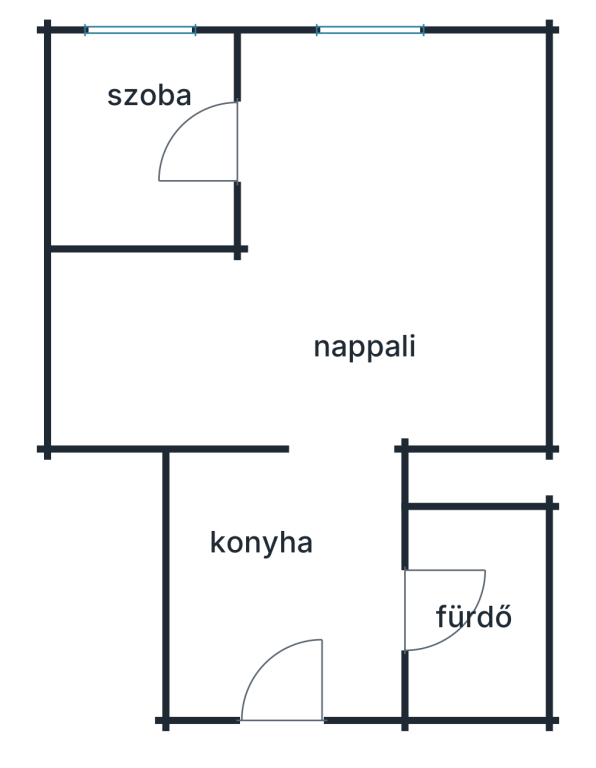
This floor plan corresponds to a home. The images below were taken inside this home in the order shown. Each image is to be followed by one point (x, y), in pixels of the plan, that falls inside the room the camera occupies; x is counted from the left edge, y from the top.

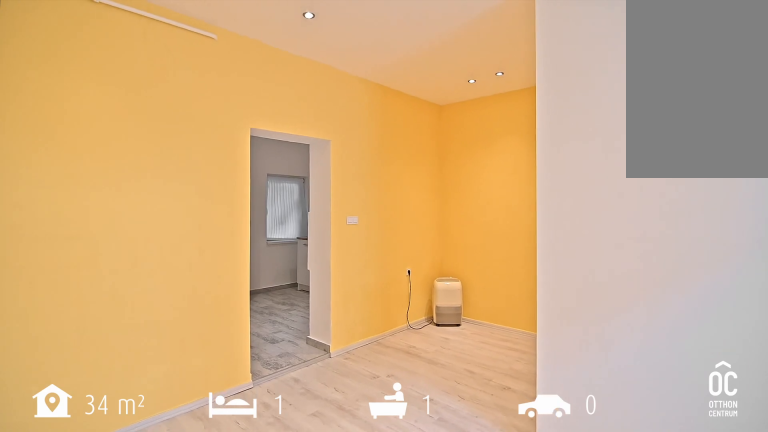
(374, 282)
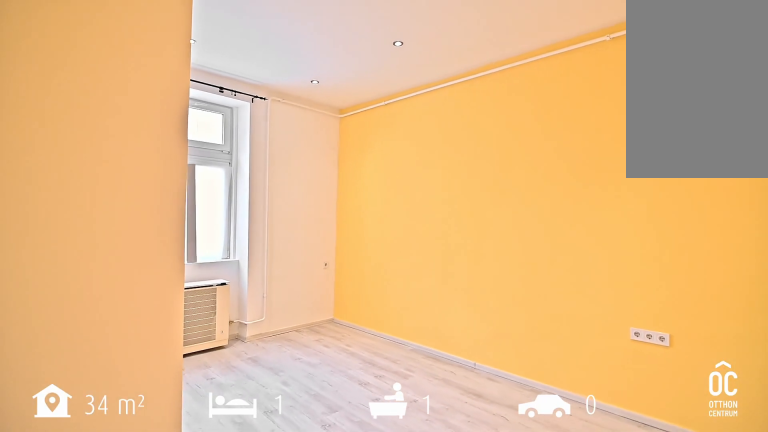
(374, 282)
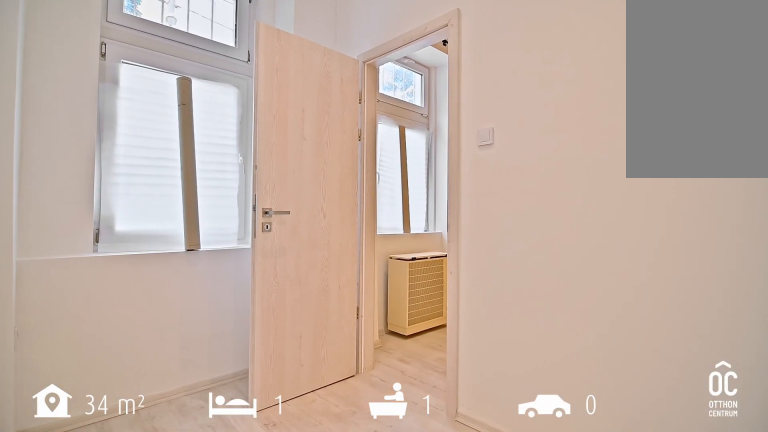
(140, 139)
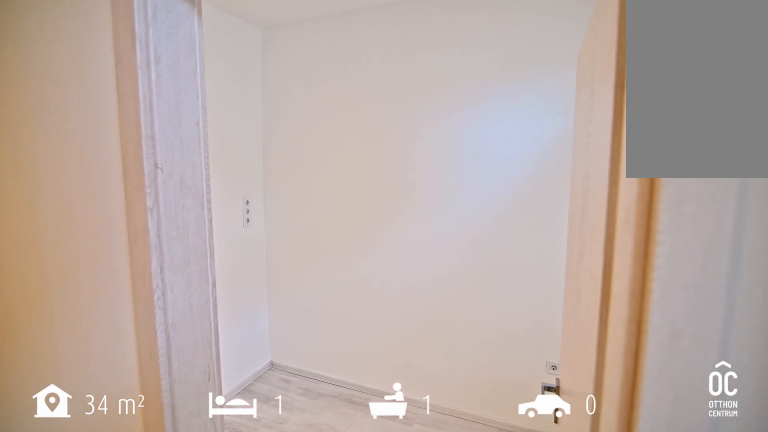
(140, 139)
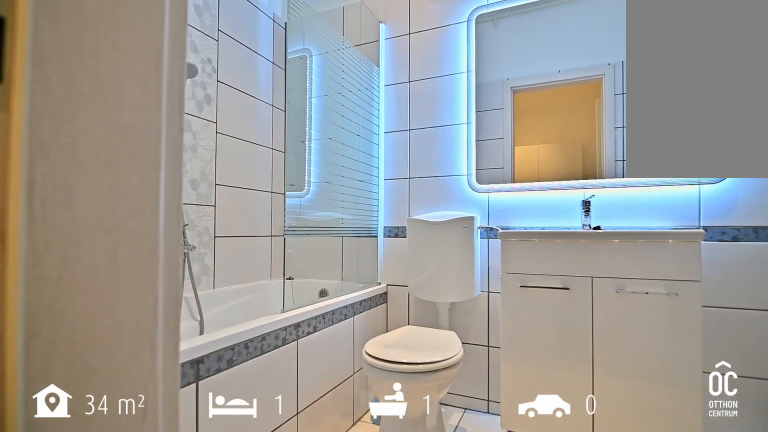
(477, 611)
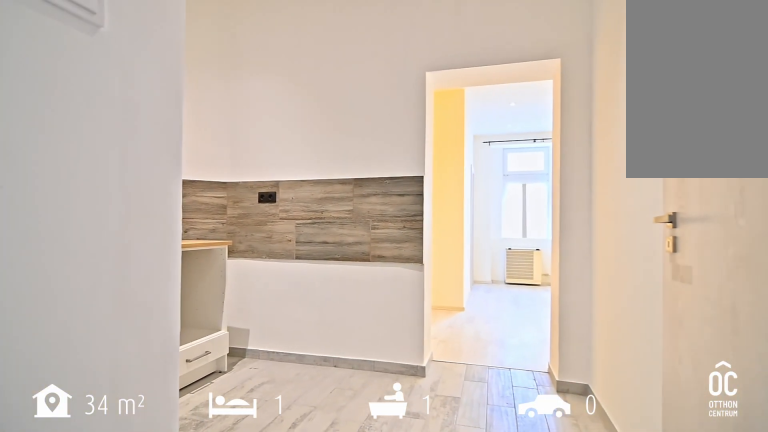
(282, 587)
